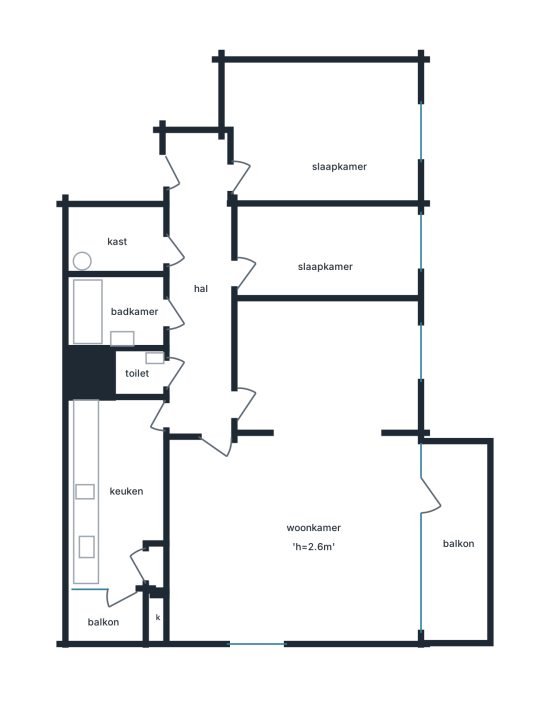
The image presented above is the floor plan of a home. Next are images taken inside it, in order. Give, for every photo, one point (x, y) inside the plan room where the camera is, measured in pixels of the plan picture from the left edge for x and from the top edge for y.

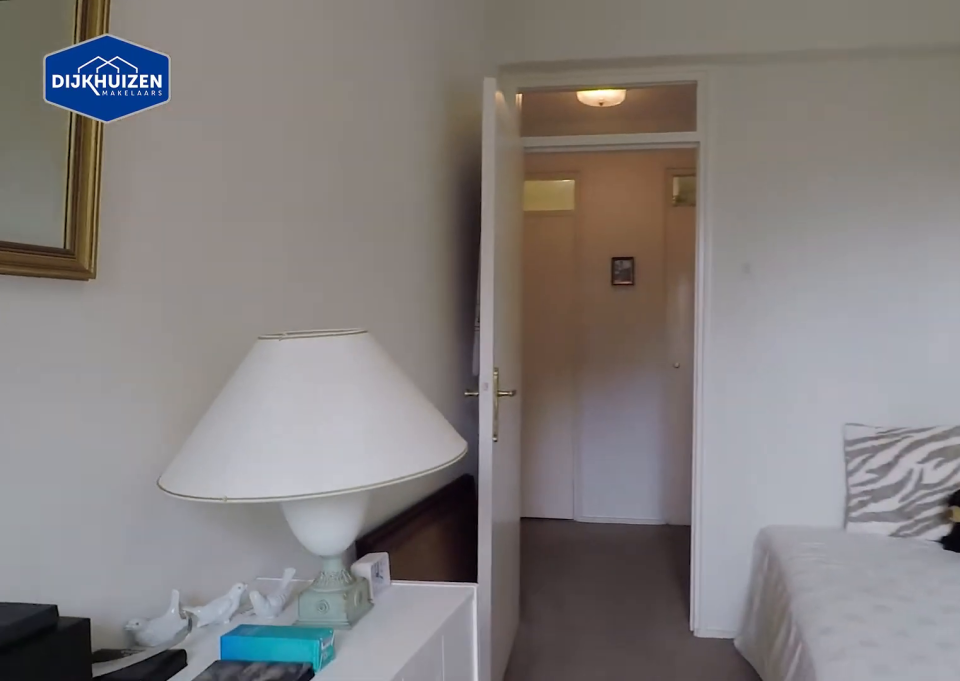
(326, 254)
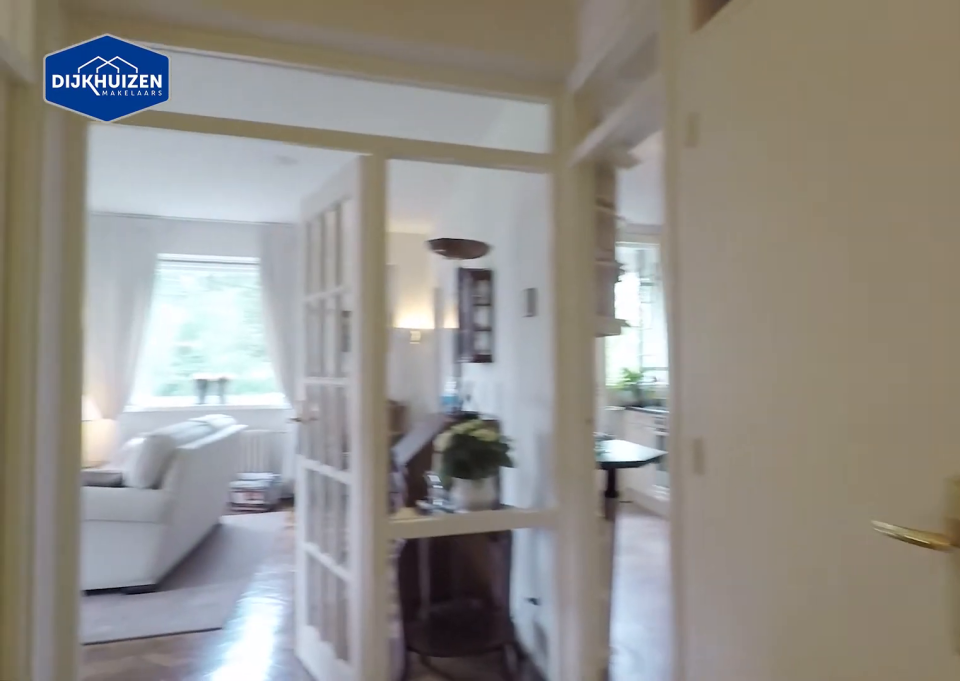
(200, 289)
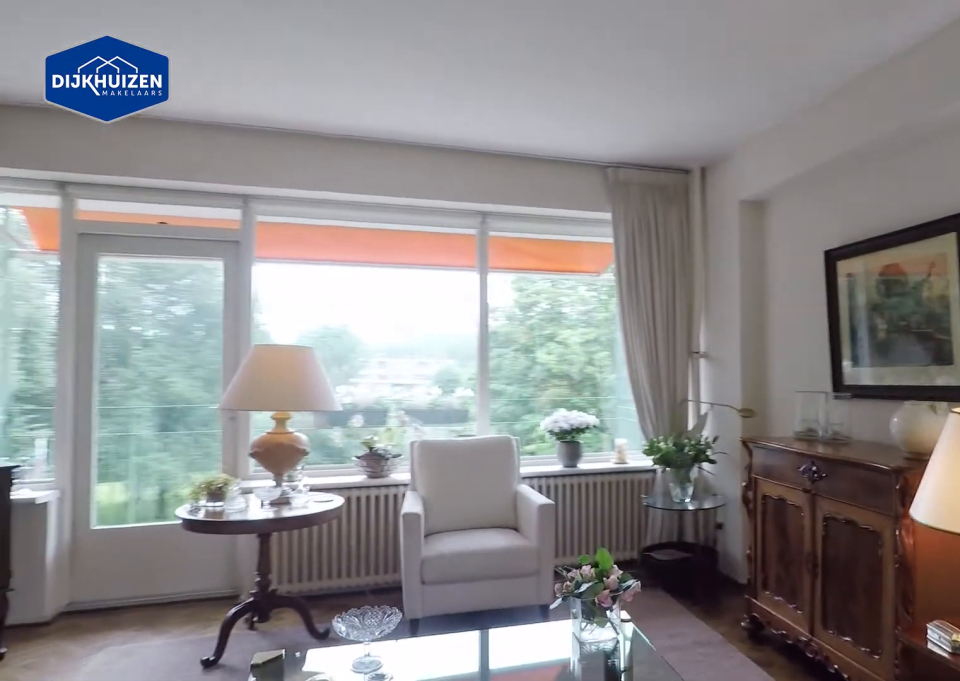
(302, 482)
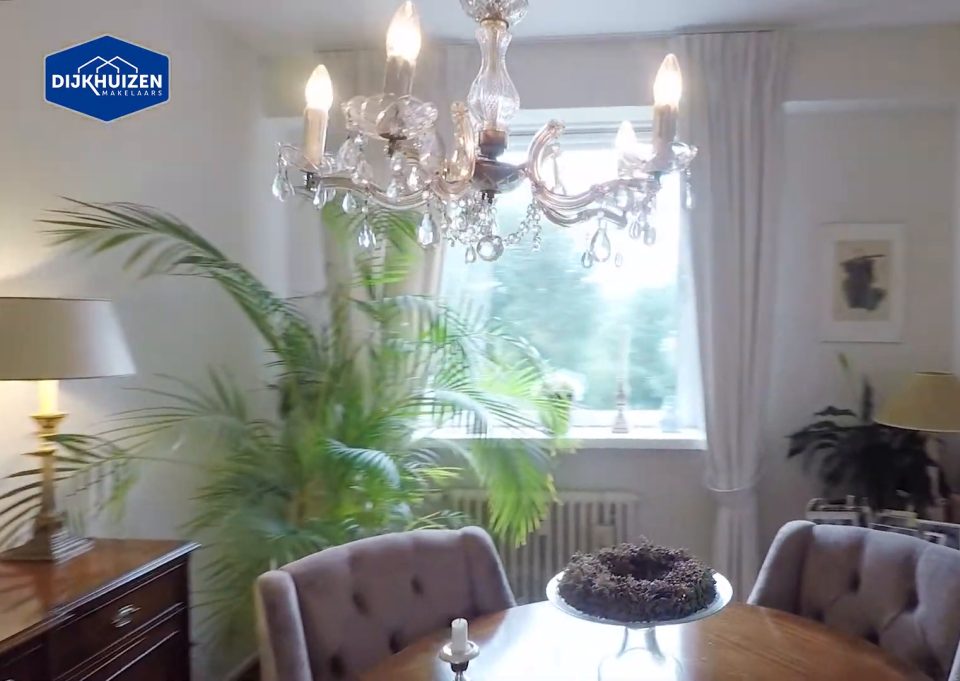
(302, 482)
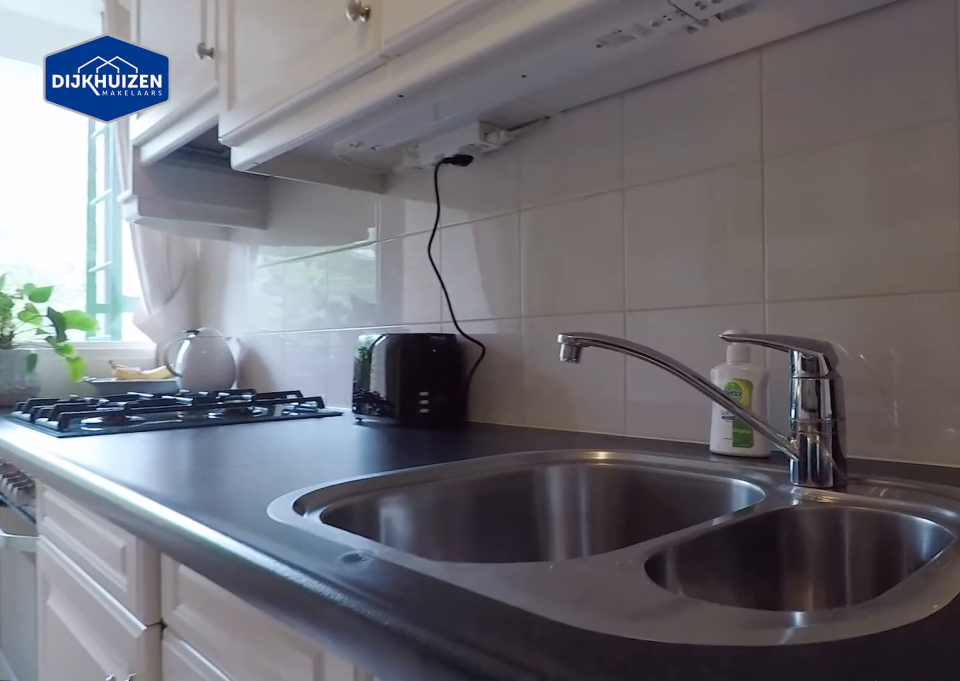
(111, 489)
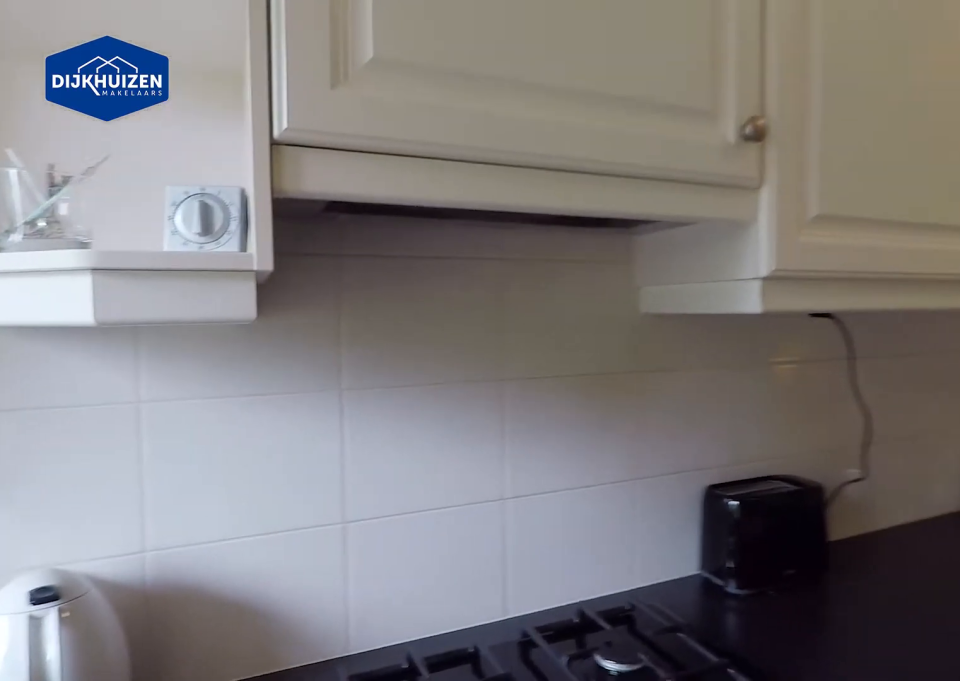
(111, 489)
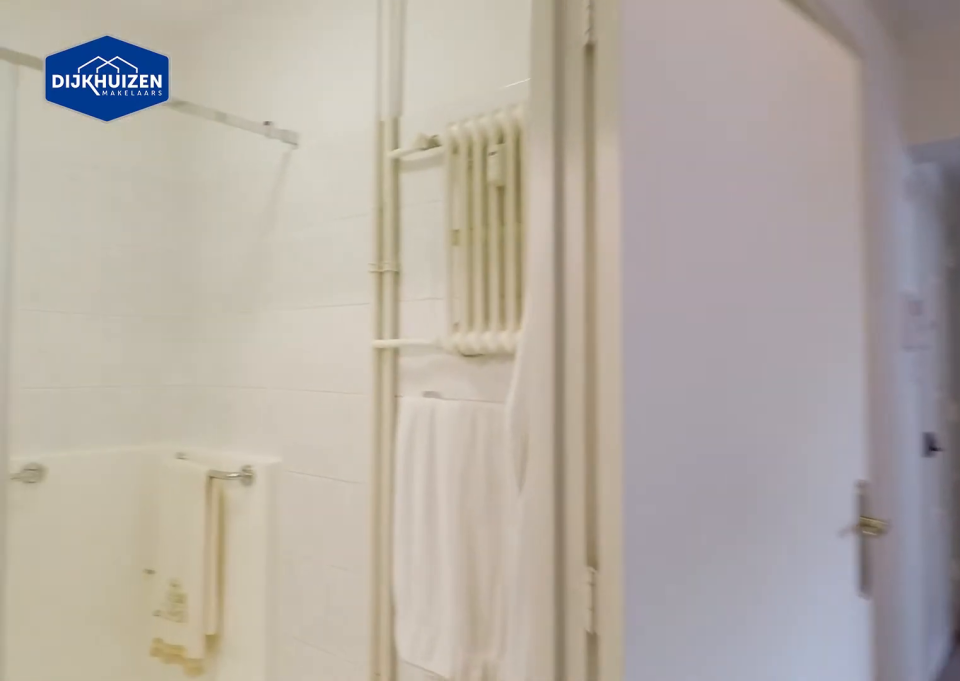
(201, 289)
